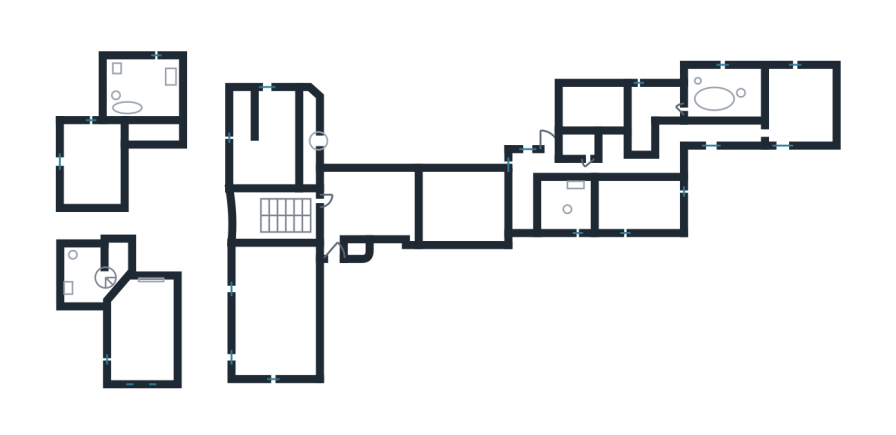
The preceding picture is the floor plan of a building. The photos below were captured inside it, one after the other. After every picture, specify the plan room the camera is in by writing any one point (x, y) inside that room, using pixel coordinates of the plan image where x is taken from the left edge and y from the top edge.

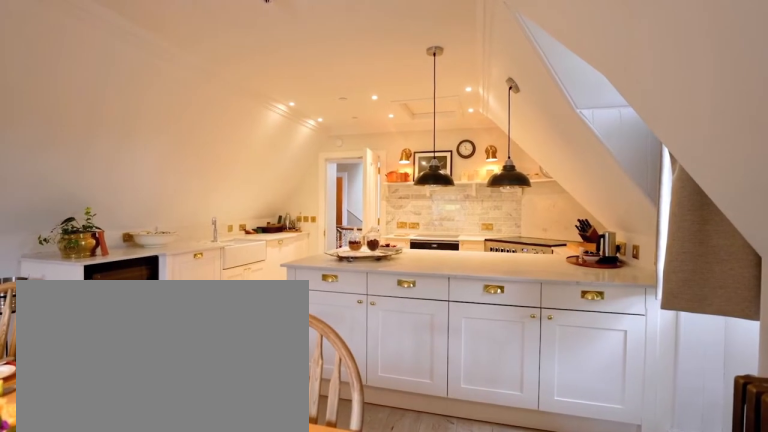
(265, 136)
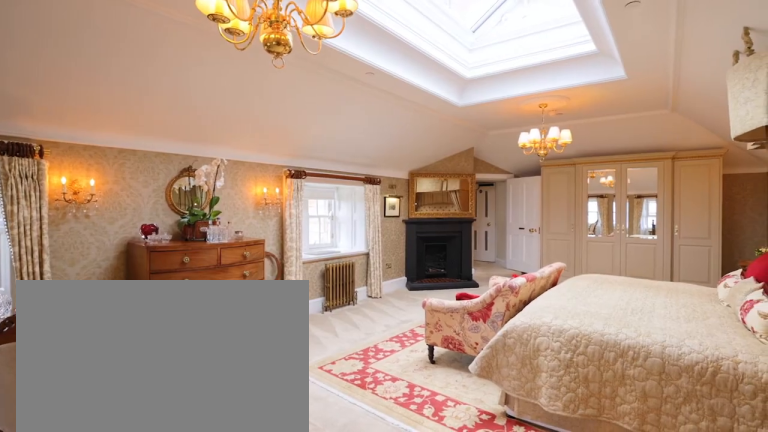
(142, 329)
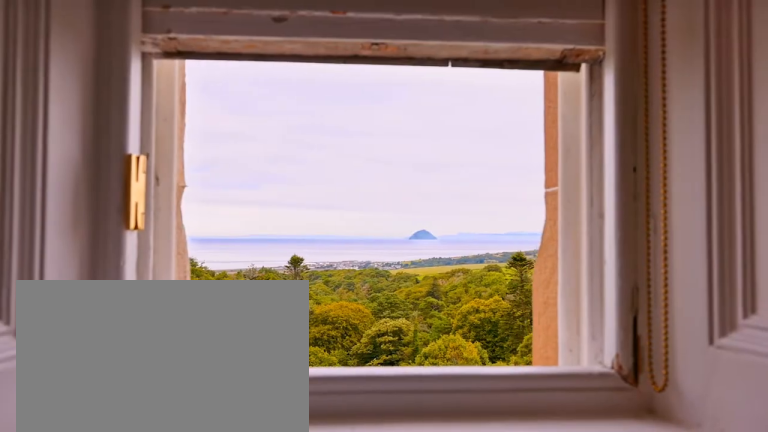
(142, 329)
